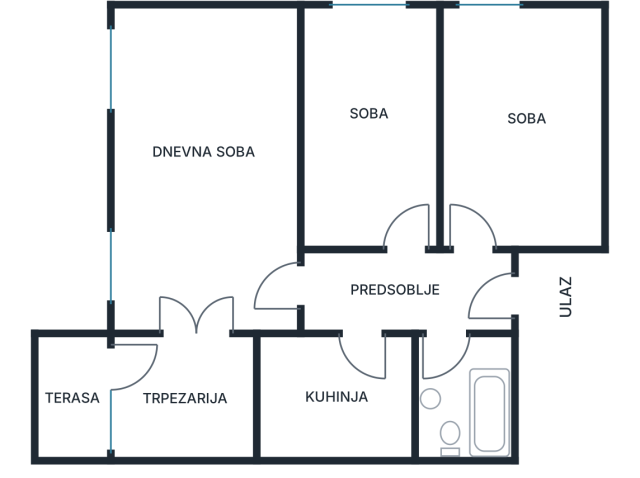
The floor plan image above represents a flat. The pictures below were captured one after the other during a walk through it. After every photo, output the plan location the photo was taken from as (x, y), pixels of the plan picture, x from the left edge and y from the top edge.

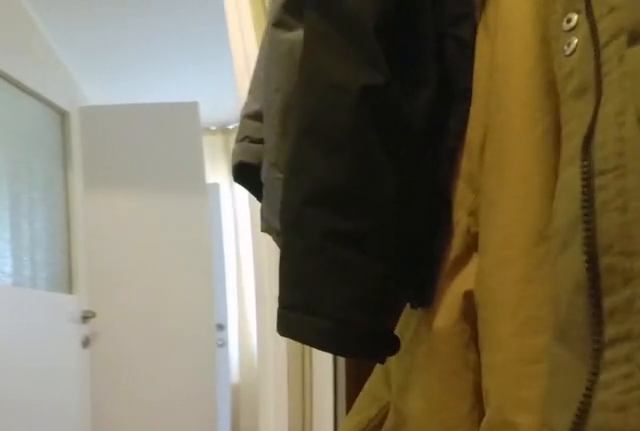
(418, 296)
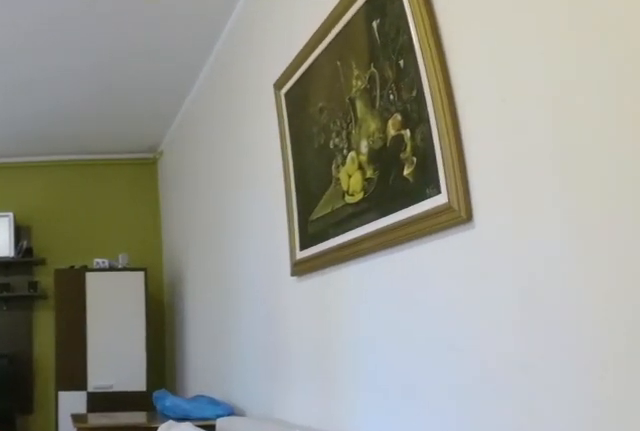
(260, 232)
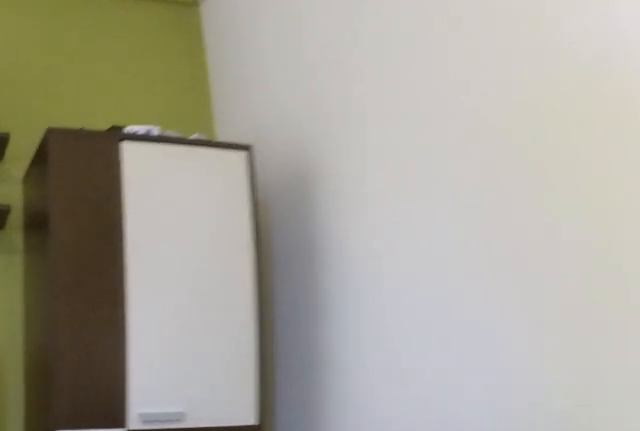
(224, 75)
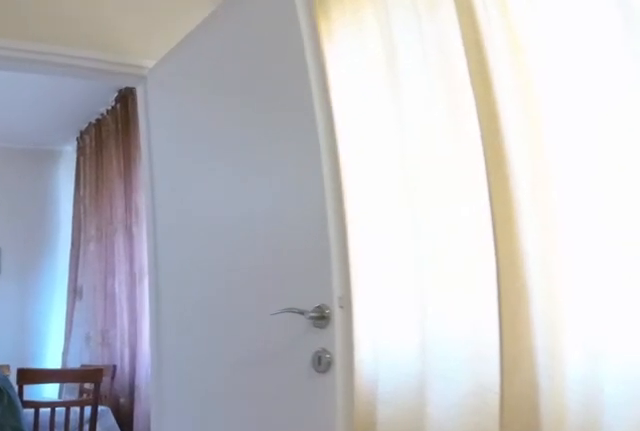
(217, 193)
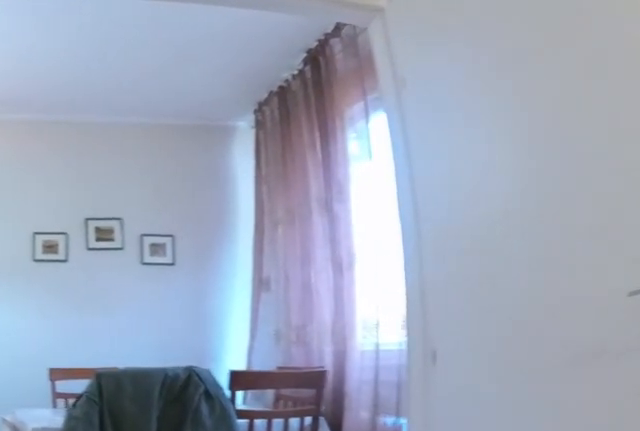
(218, 233)
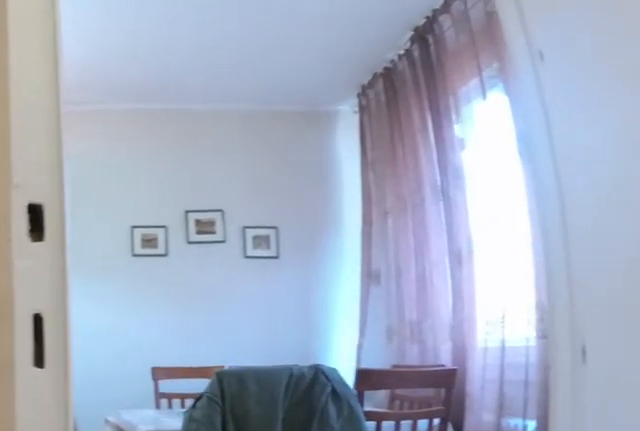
(220, 253)
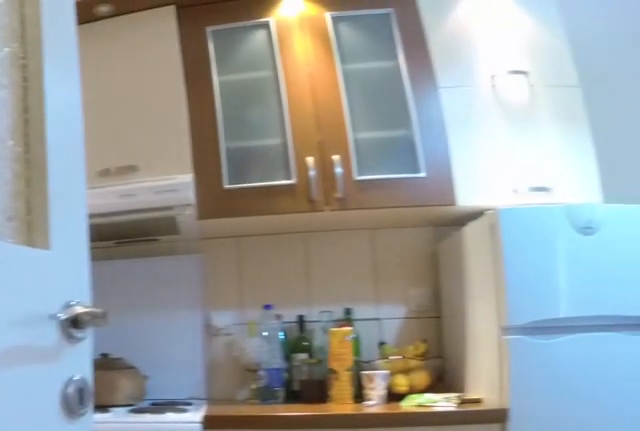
(358, 315)
